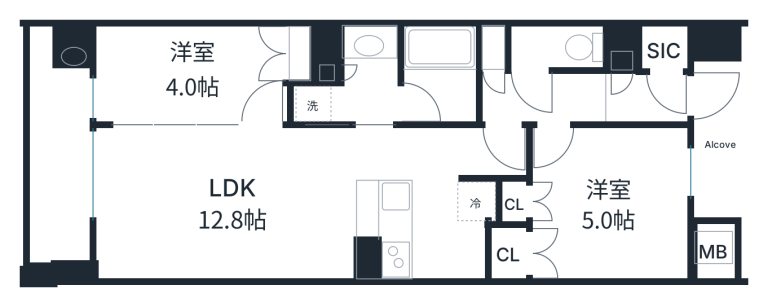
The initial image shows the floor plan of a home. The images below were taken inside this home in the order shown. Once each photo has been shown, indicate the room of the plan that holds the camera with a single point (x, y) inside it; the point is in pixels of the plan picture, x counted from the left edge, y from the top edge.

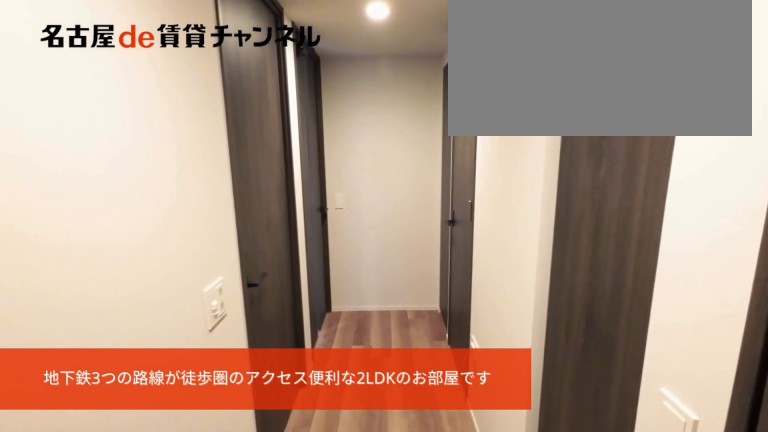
(667, 98)
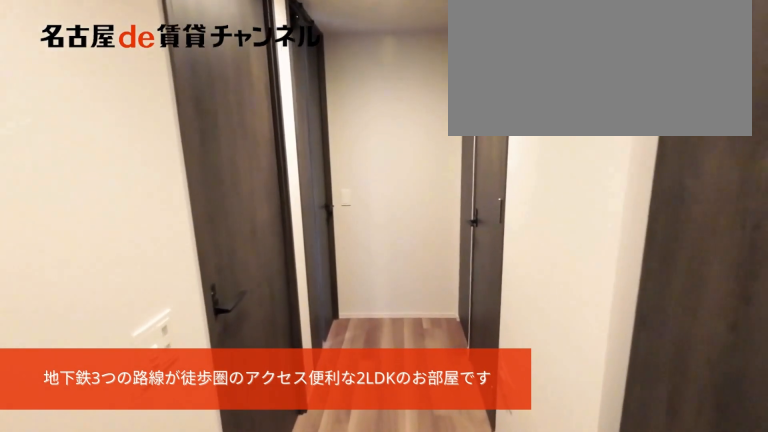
(667, 98)
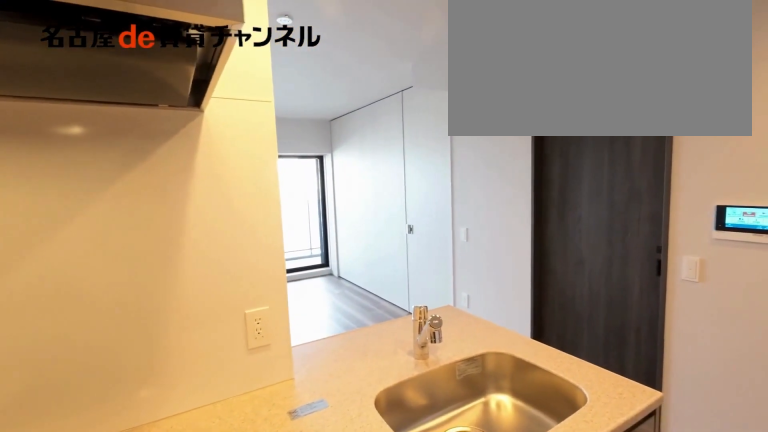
(416, 229)
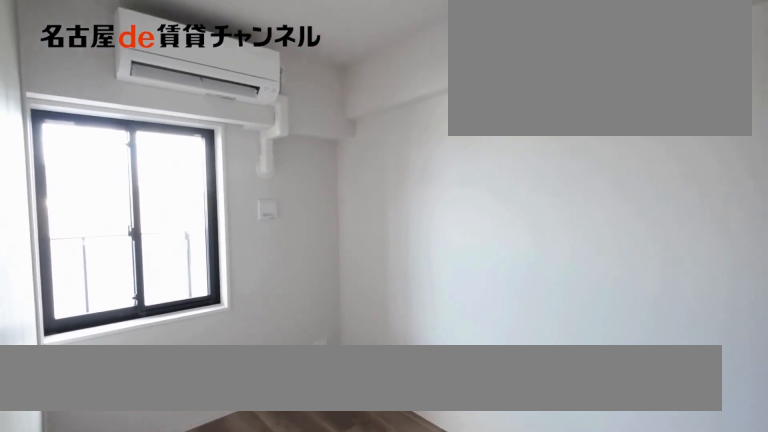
(188, 77)
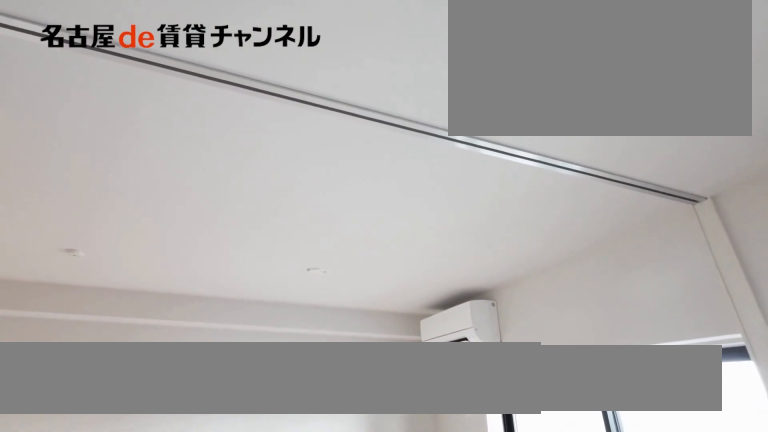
(221, 201)
